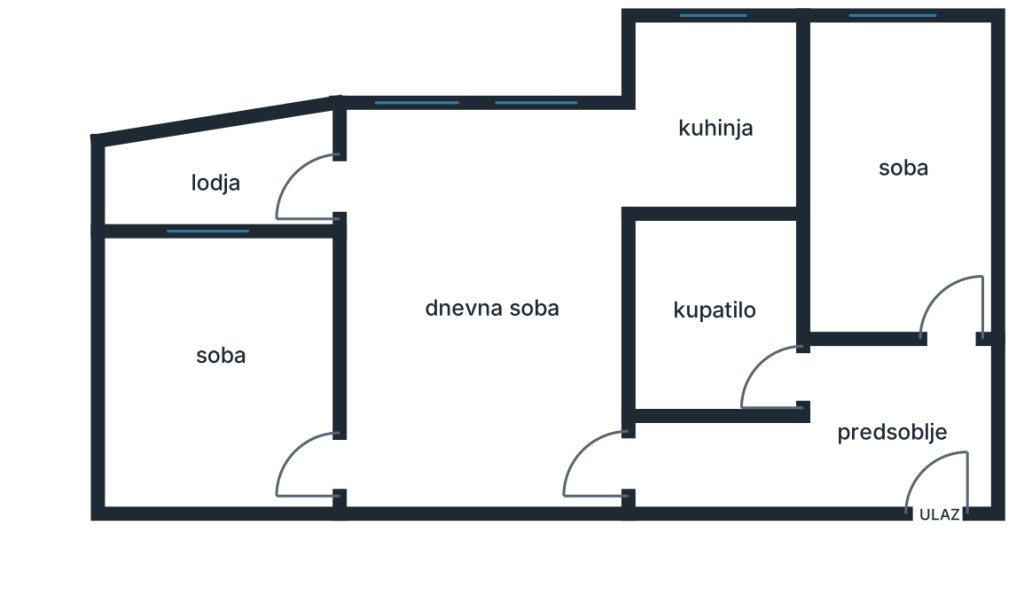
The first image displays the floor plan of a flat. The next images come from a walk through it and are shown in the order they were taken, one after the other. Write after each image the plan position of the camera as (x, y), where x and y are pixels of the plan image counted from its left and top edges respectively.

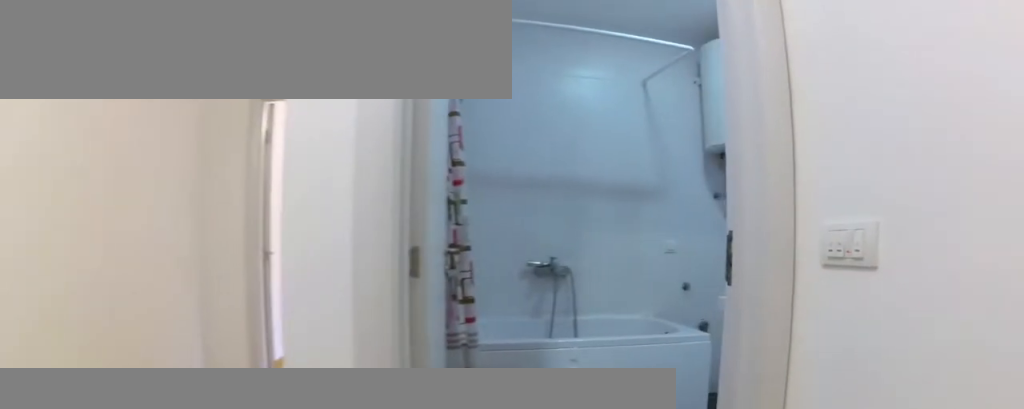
(889, 370)
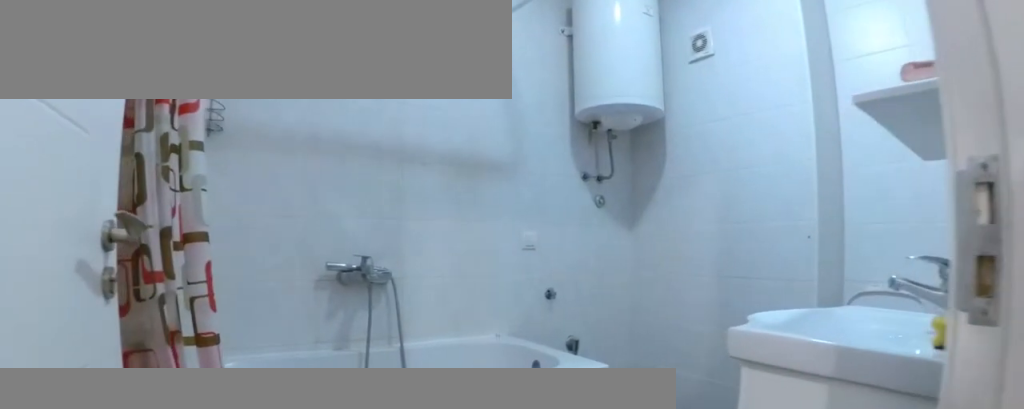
(820, 368)
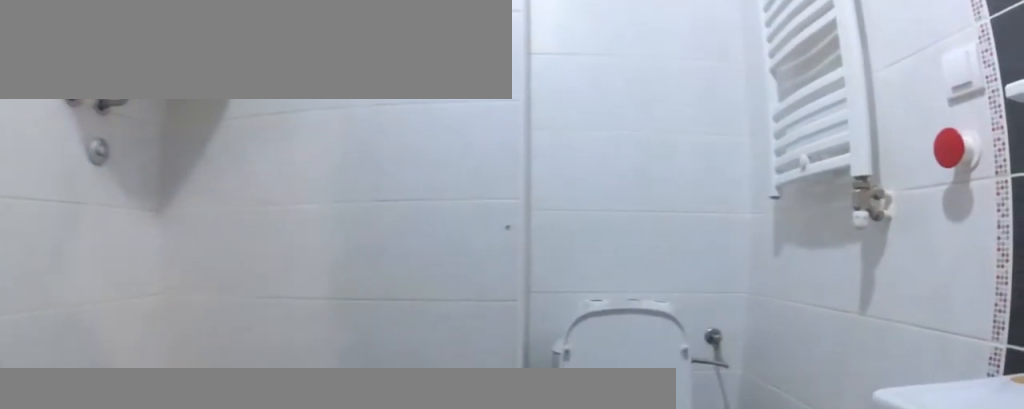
(750, 327)
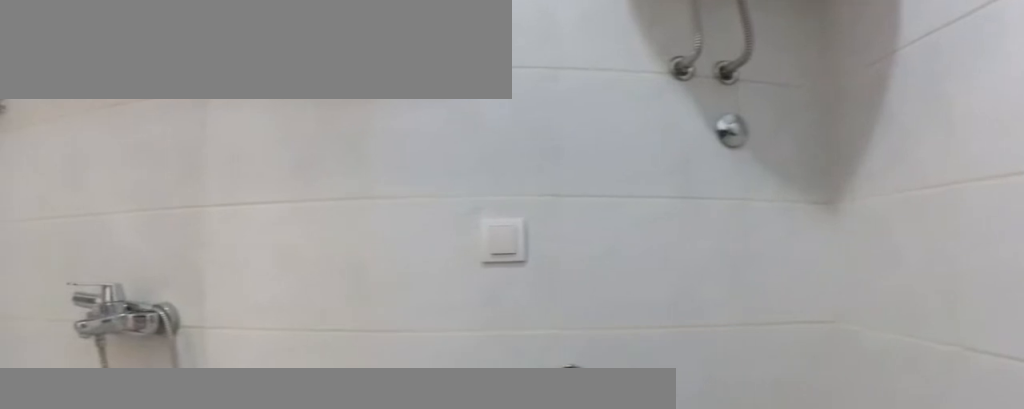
(773, 228)
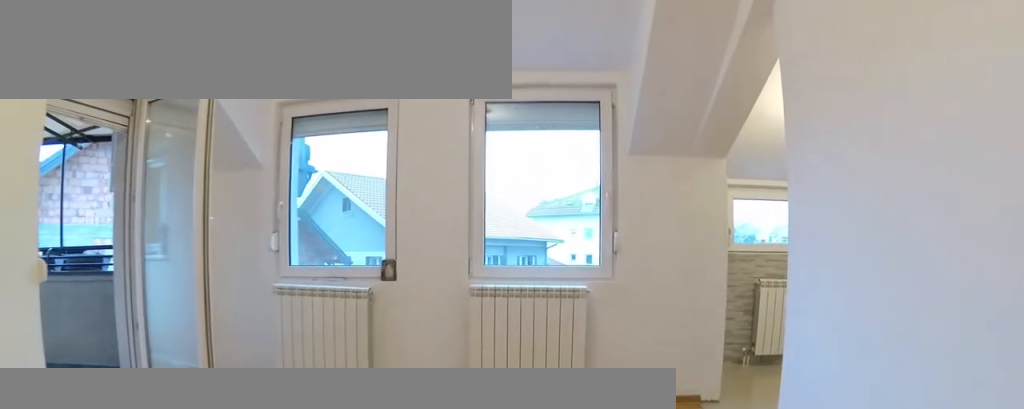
(587, 363)
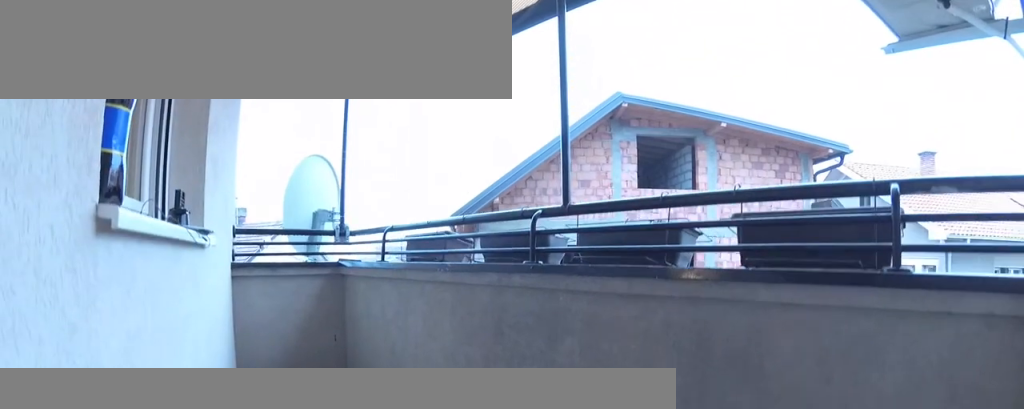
(359, 171)
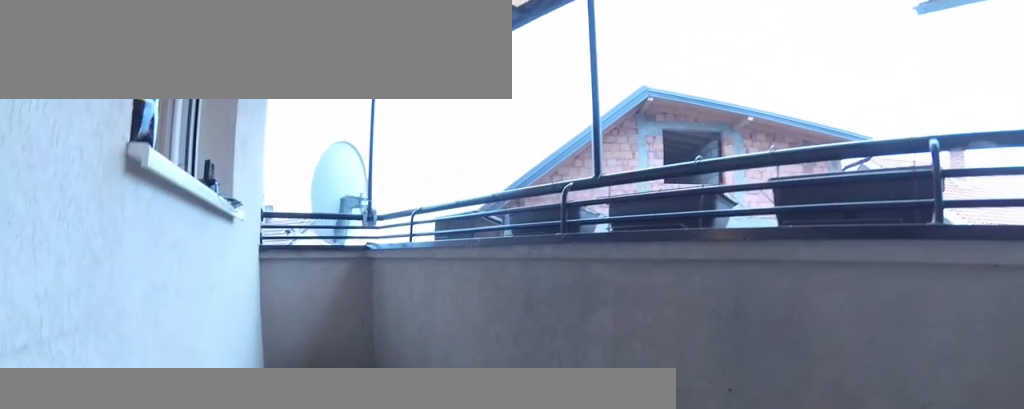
(349, 170)
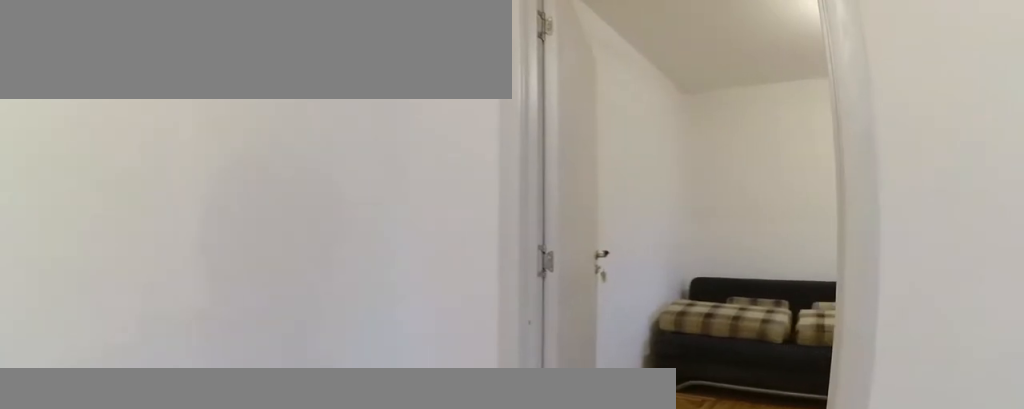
(413, 409)
